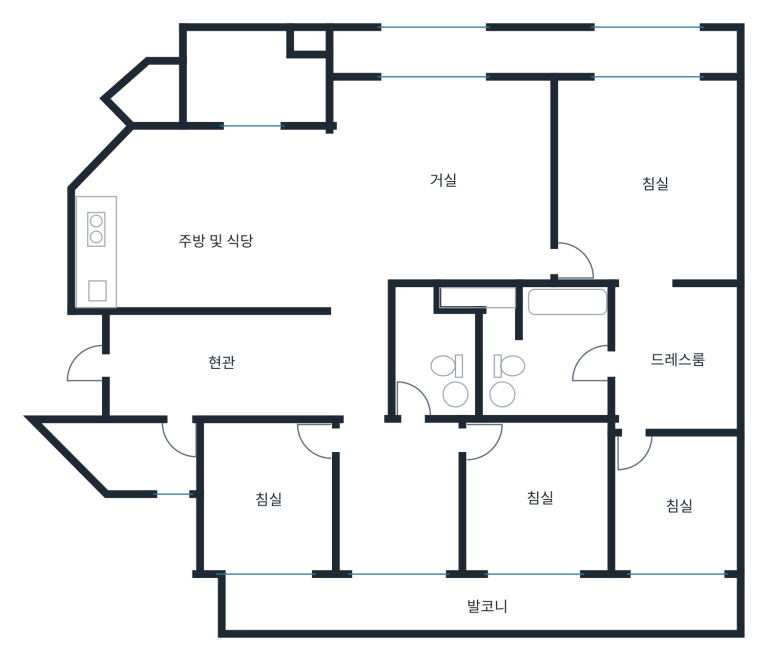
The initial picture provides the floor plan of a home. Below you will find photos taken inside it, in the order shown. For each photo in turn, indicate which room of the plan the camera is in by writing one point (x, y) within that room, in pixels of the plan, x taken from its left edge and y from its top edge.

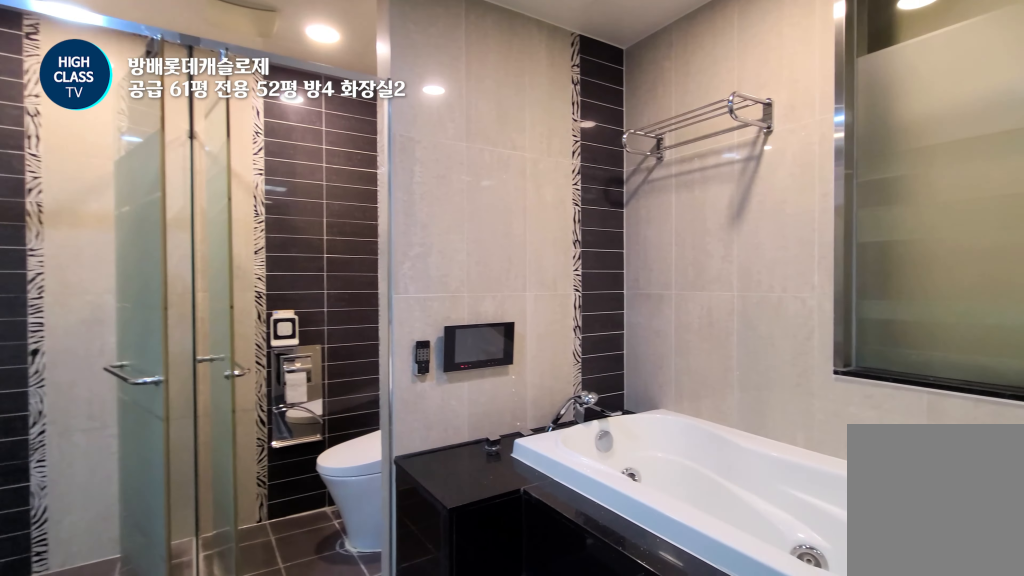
(543, 351)
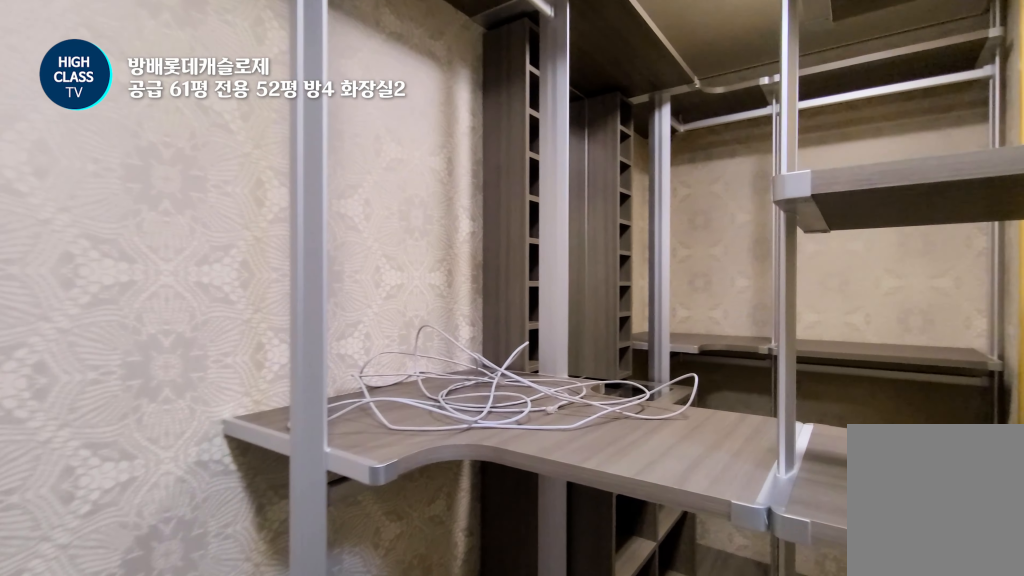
(674, 354)
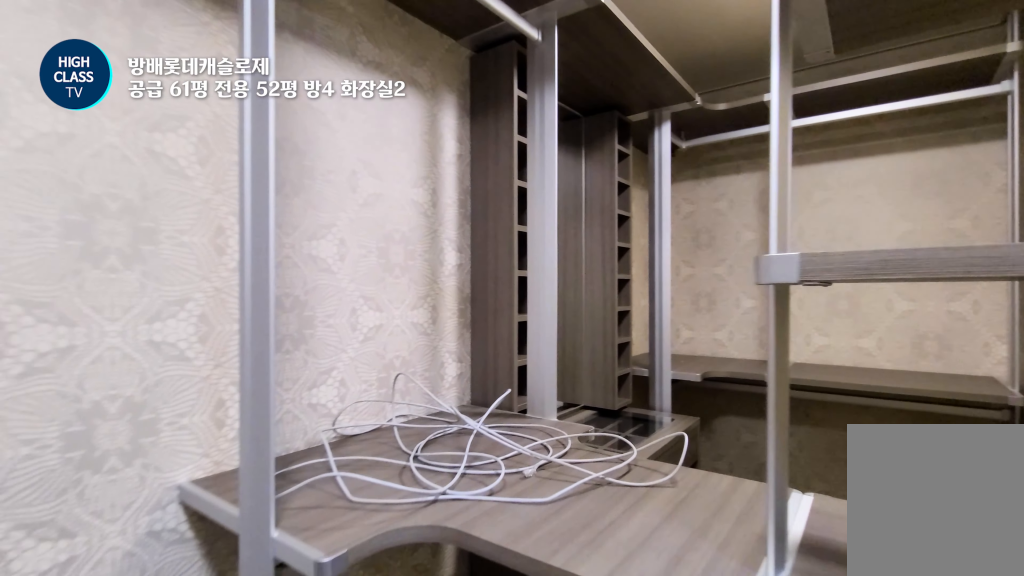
(674, 354)
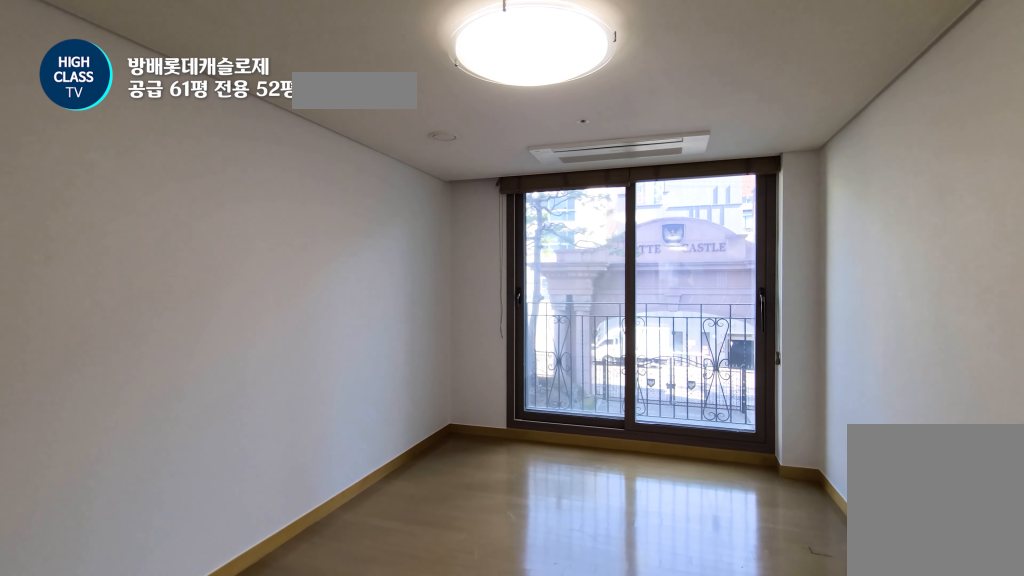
(678, 529)
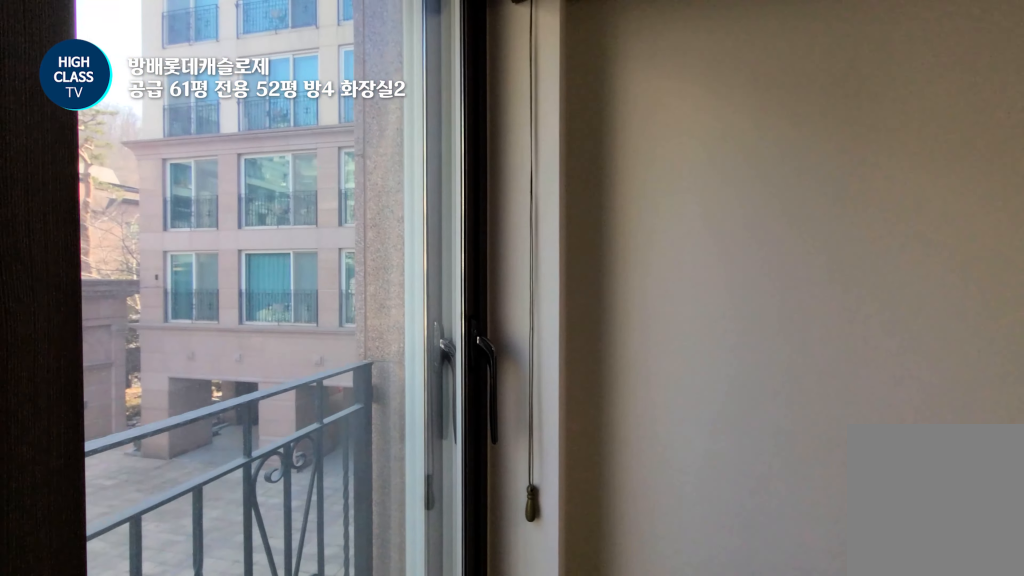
(678, 529)
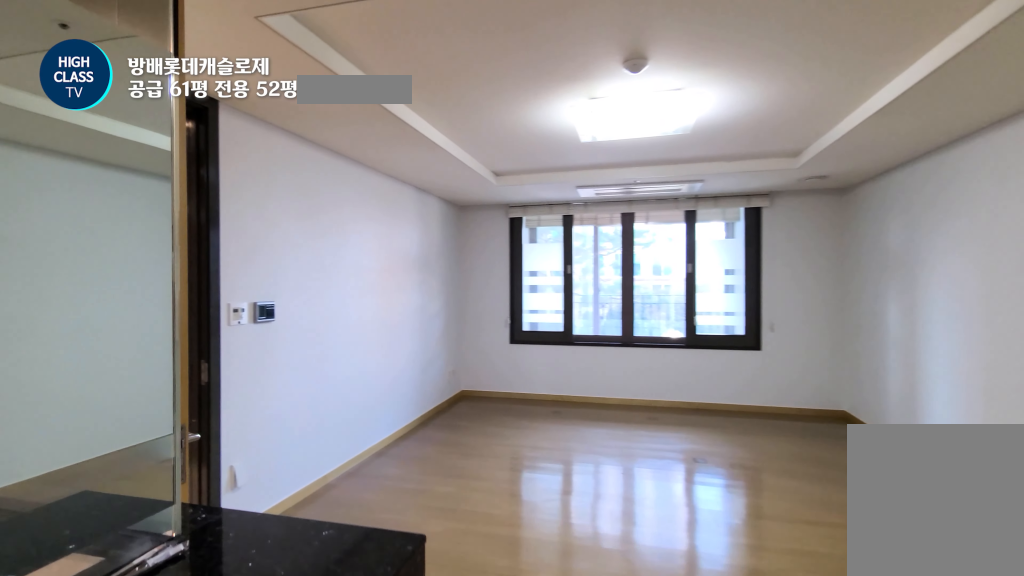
(674, 362)
